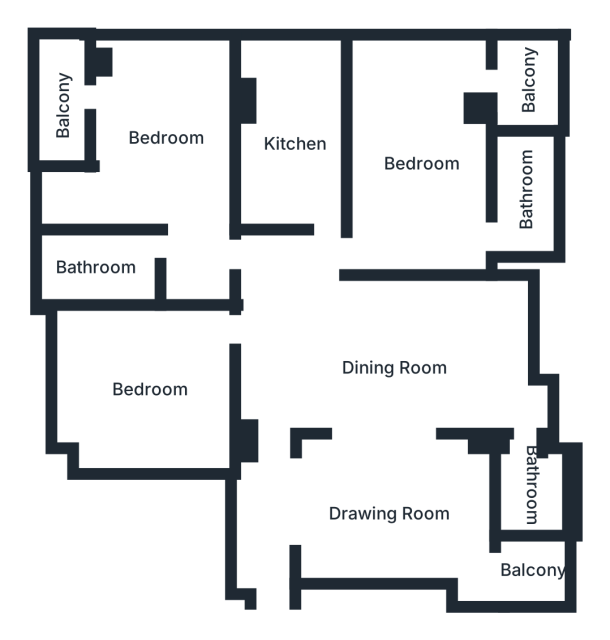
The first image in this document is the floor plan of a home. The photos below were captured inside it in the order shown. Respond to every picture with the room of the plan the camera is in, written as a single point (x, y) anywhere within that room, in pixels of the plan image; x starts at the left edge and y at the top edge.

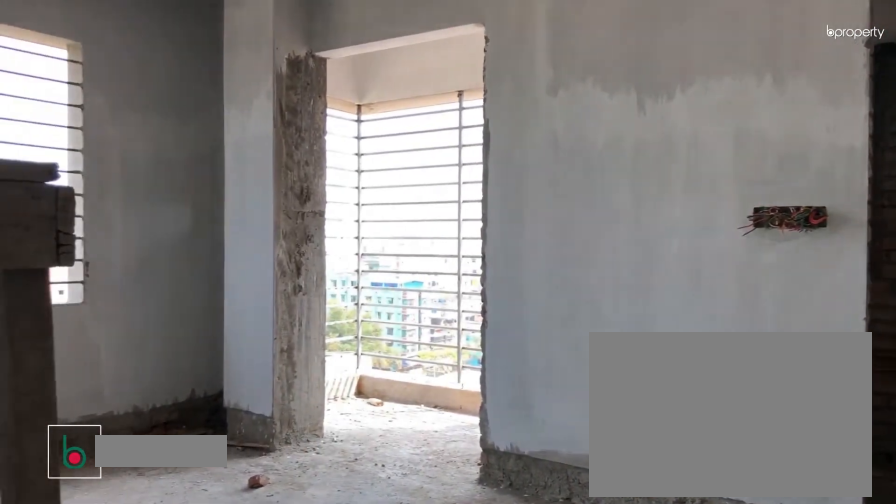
(433, 158)
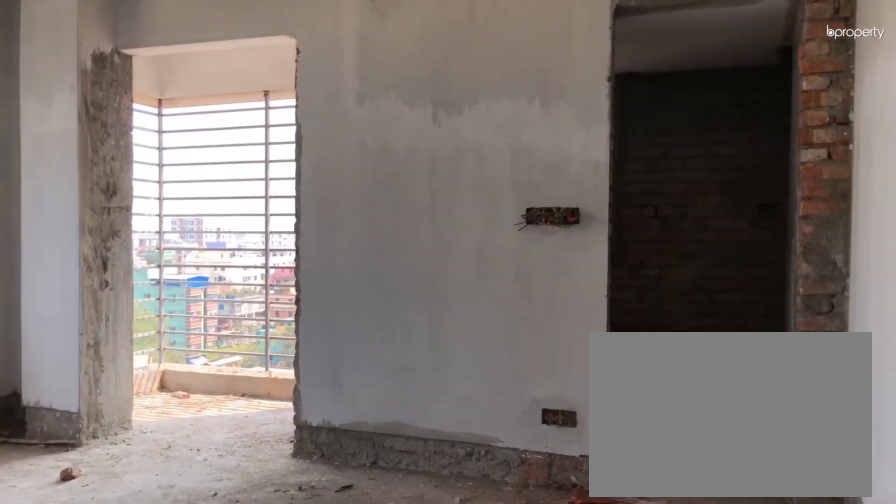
(433, 158)
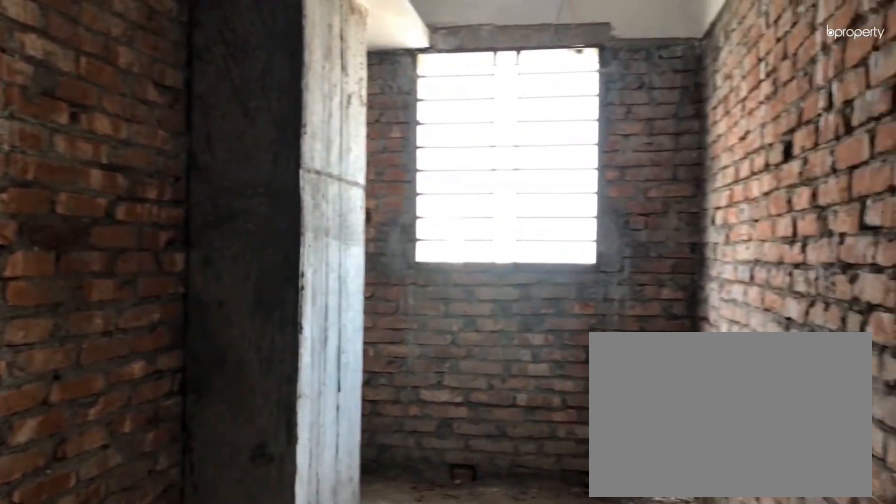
(300, 137)
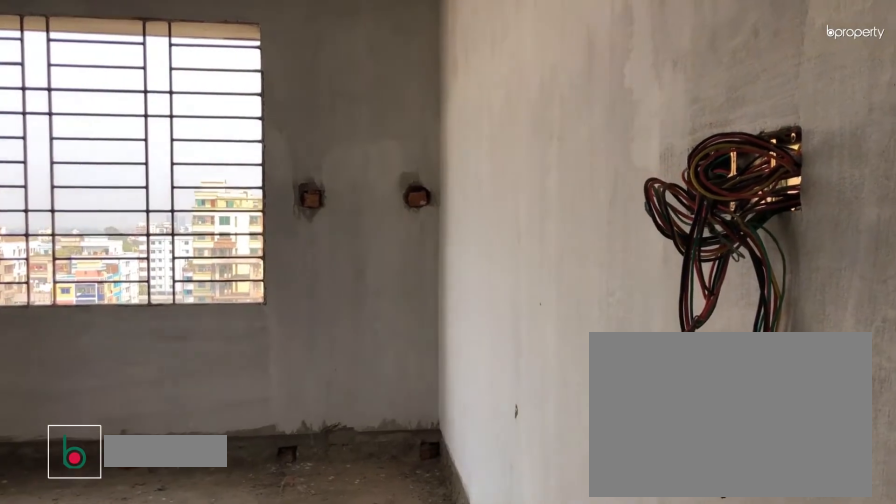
(169, 137)
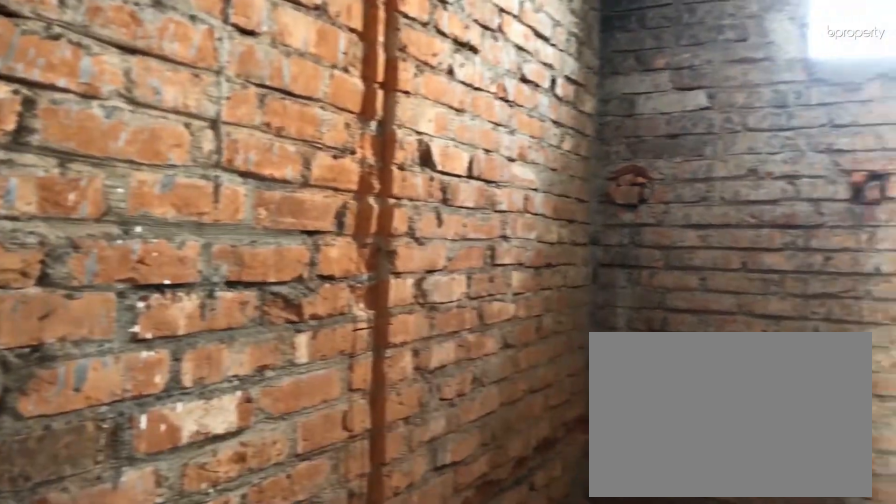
(105, 267)
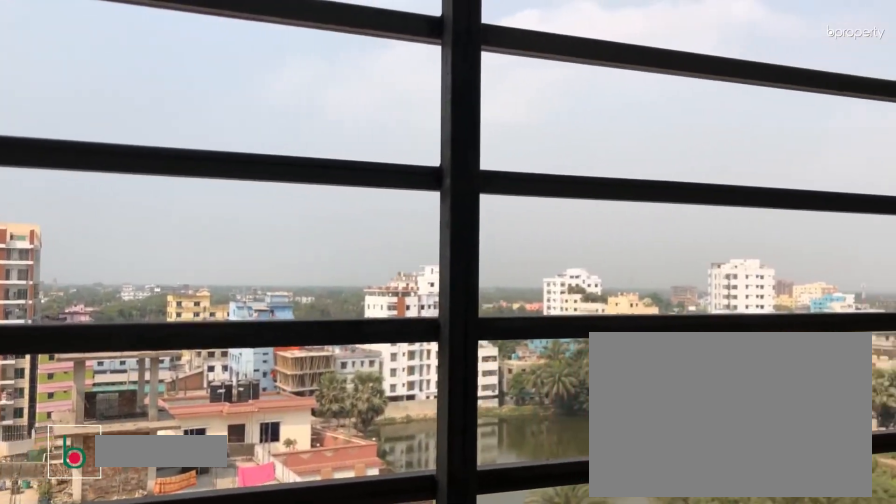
(65, 86)
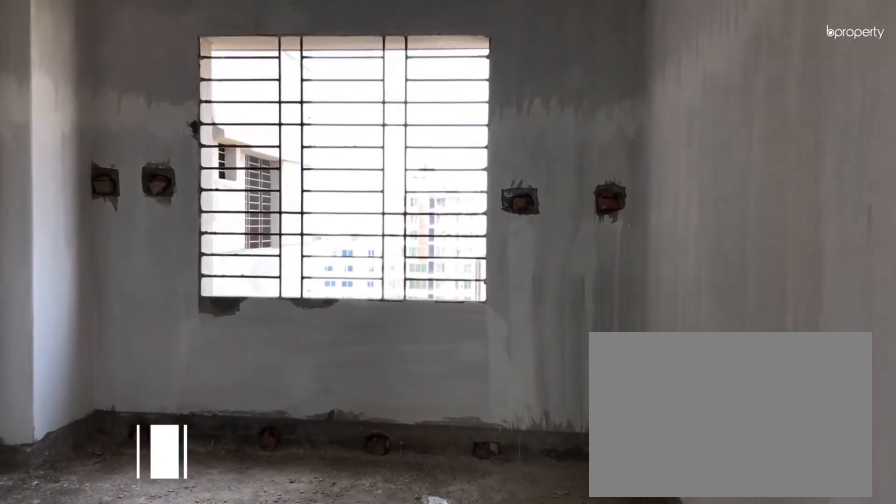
(166, 389)
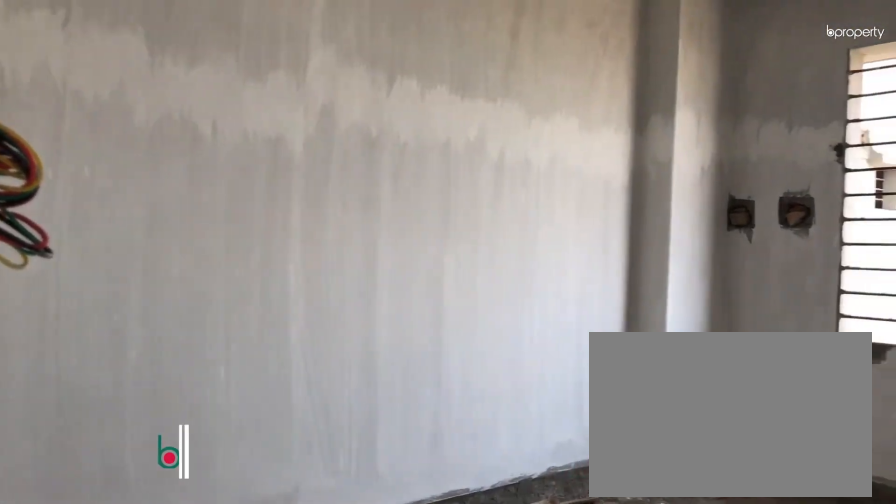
(166, 389)
